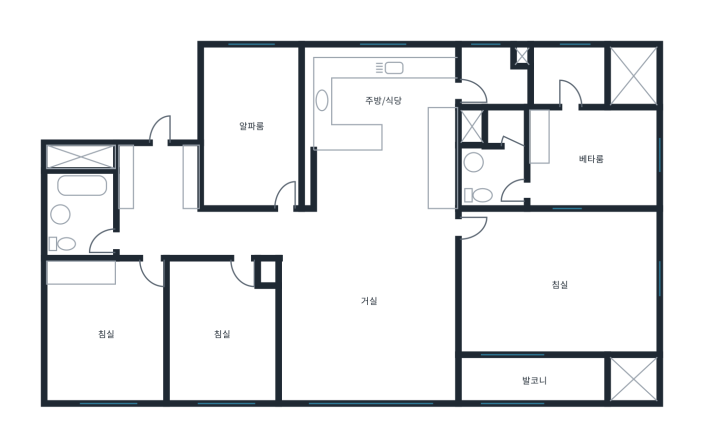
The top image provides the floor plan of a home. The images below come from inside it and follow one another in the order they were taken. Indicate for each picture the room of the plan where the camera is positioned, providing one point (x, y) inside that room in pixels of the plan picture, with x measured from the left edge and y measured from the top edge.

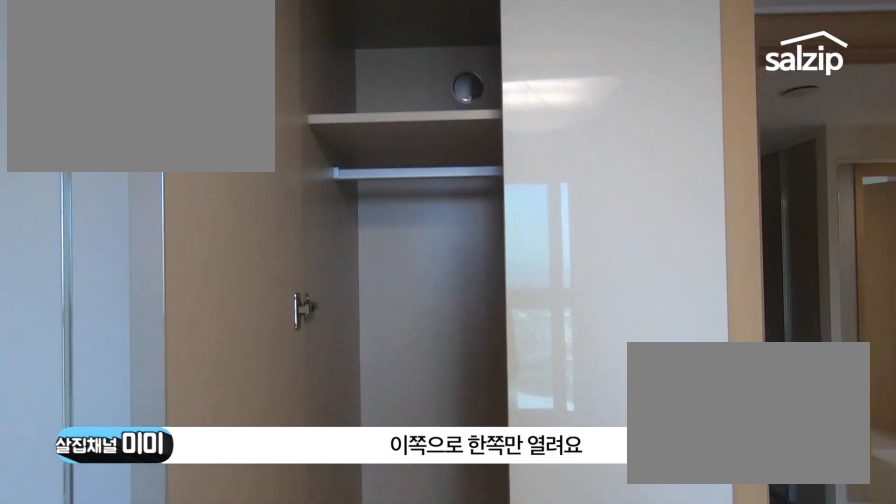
(107, 331)
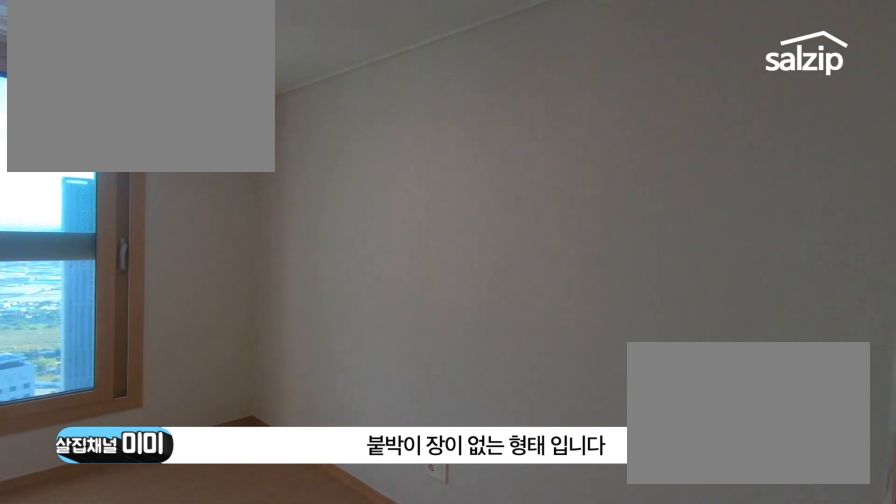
(221, 330)
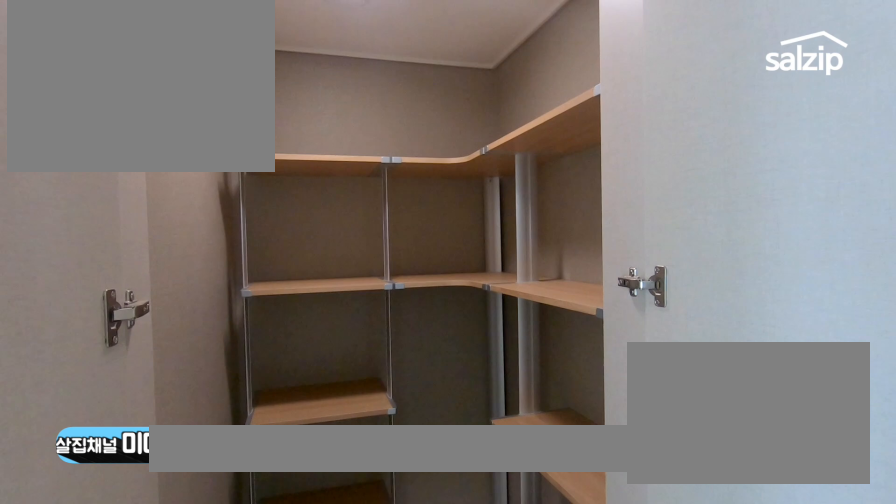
(252, 128)
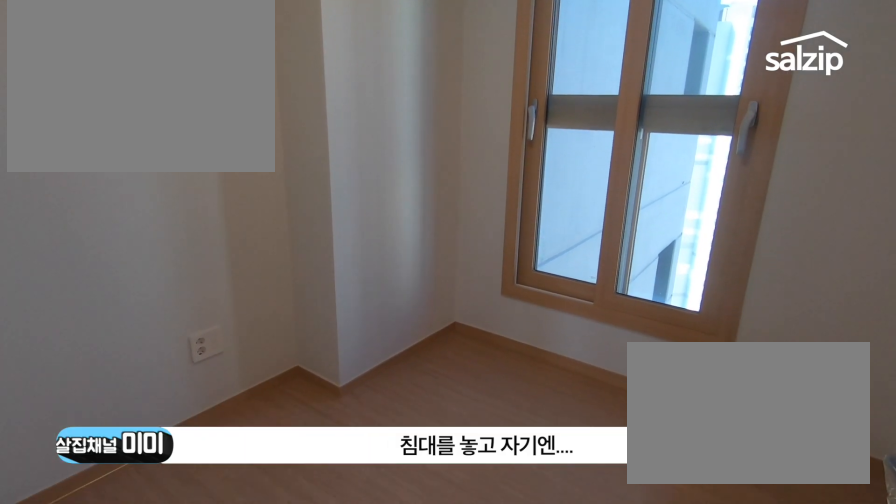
(252, 128)
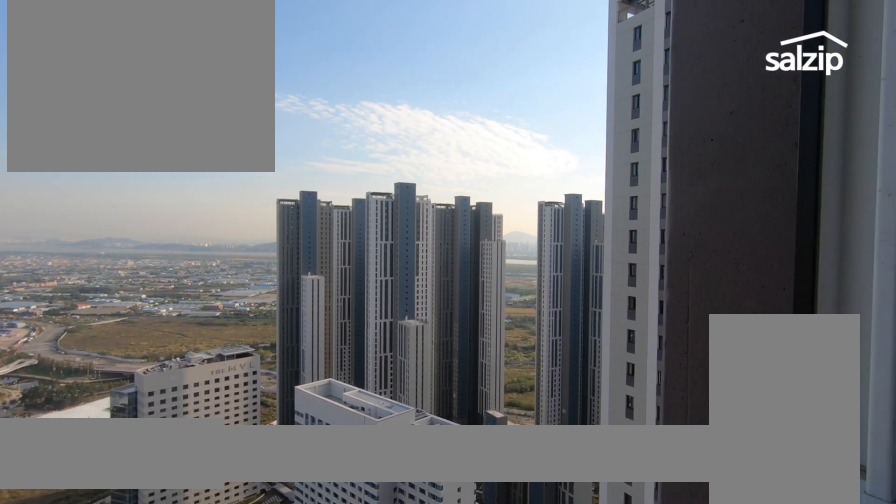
(371, 314)
